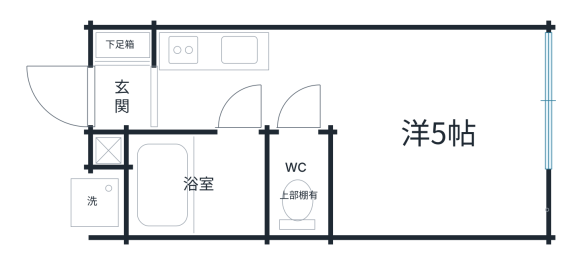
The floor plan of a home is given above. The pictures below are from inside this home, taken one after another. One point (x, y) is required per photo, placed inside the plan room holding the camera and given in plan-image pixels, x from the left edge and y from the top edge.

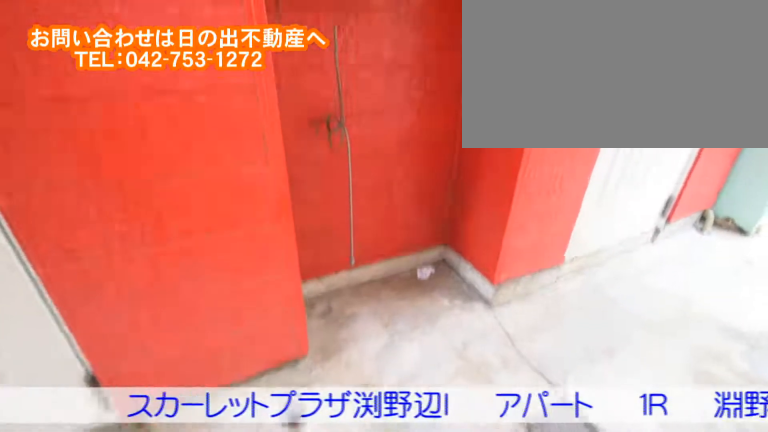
(72, 208)
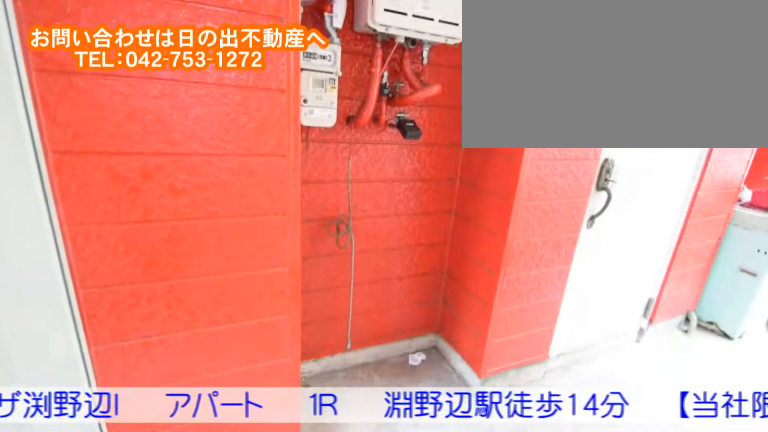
(72, 208)
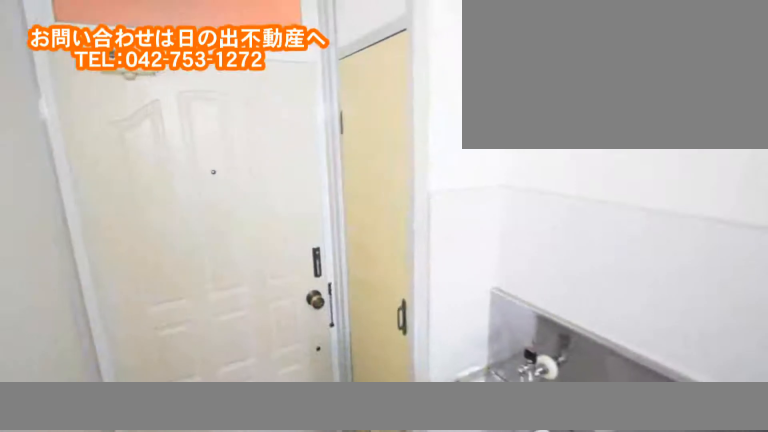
(210, 97)
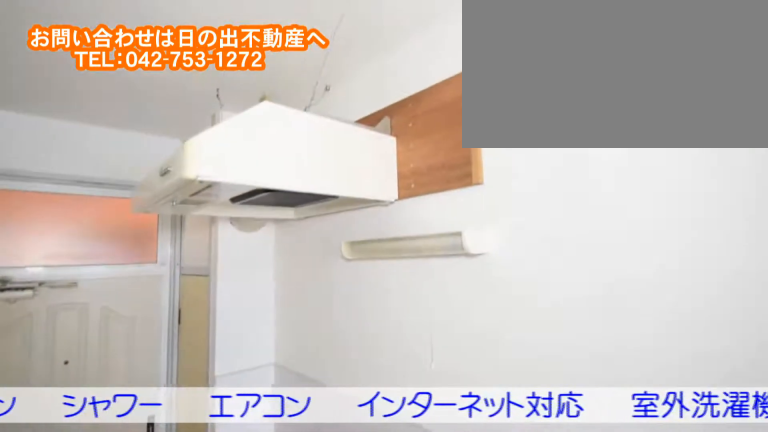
(211, 98)
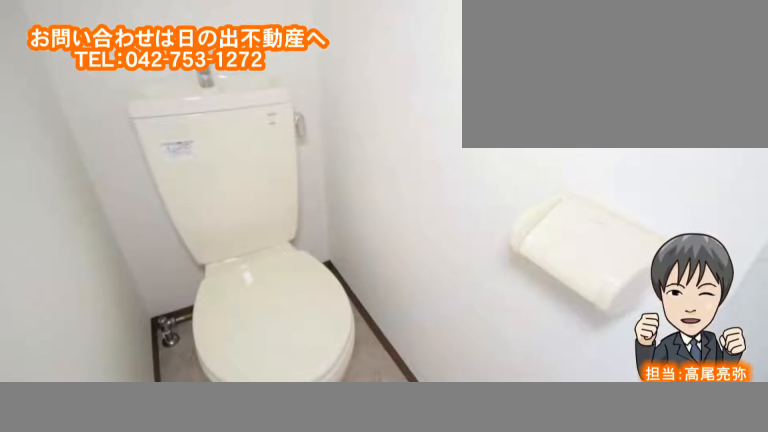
(299, 185)
